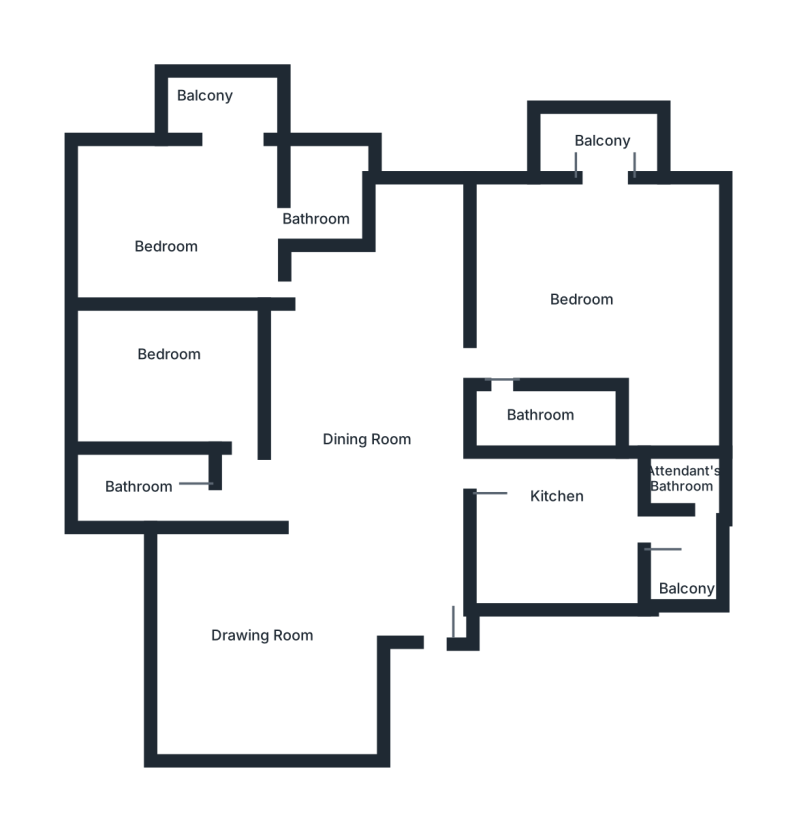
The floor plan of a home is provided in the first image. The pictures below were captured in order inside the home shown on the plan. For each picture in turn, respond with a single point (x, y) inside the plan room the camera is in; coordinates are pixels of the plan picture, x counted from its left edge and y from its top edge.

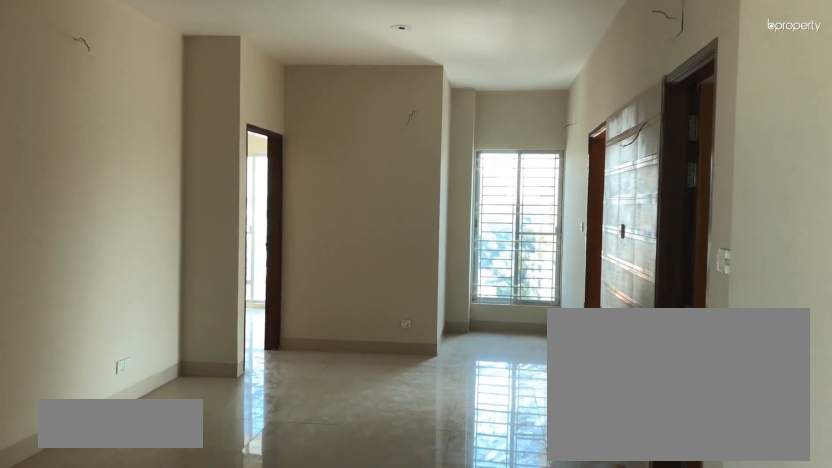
(369, 535)
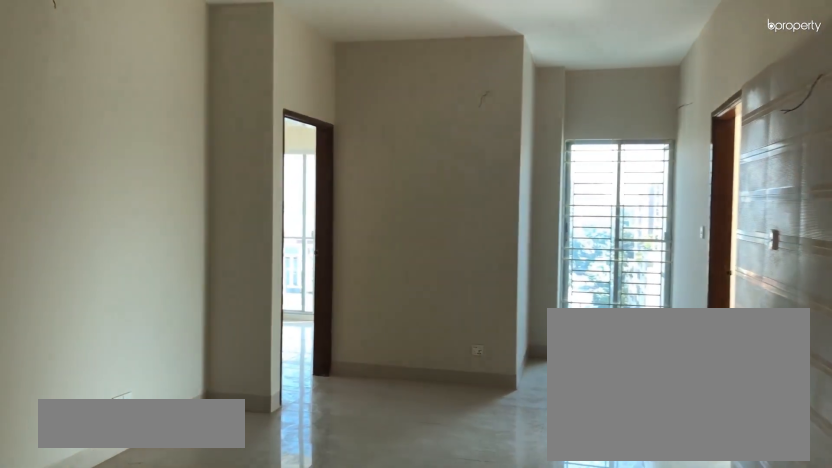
(369, 535)
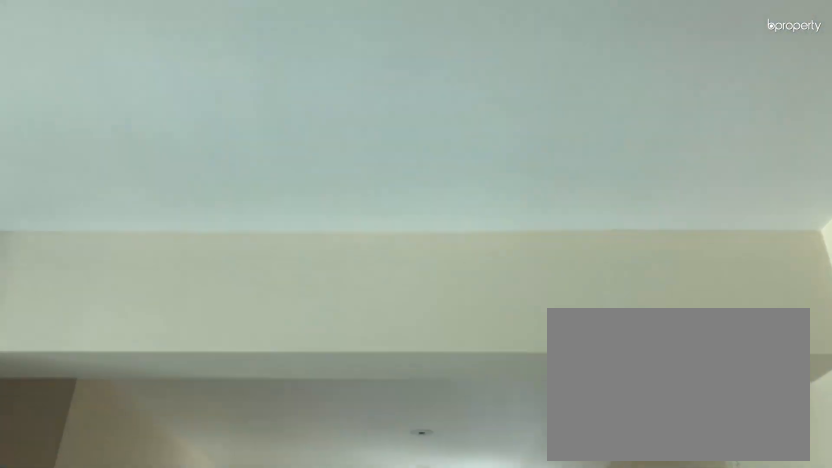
(349, 548)
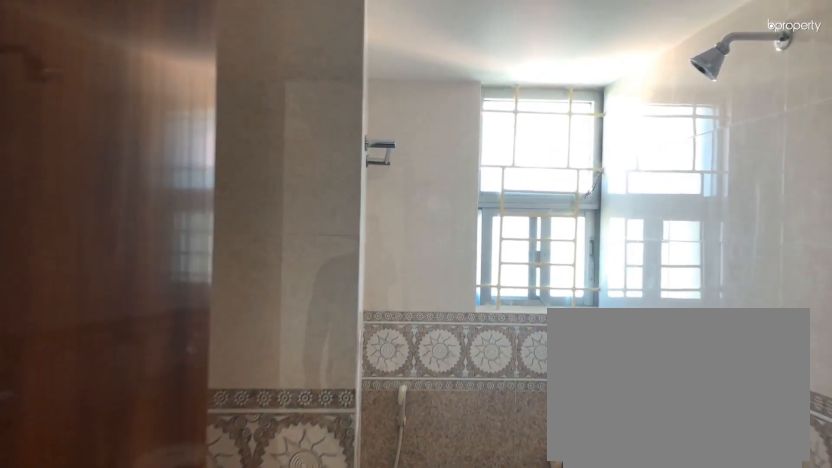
(176, 485)
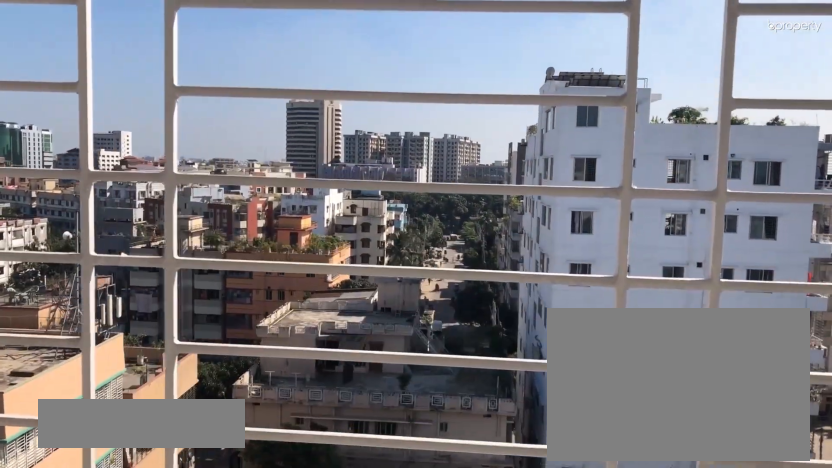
(604, 148)
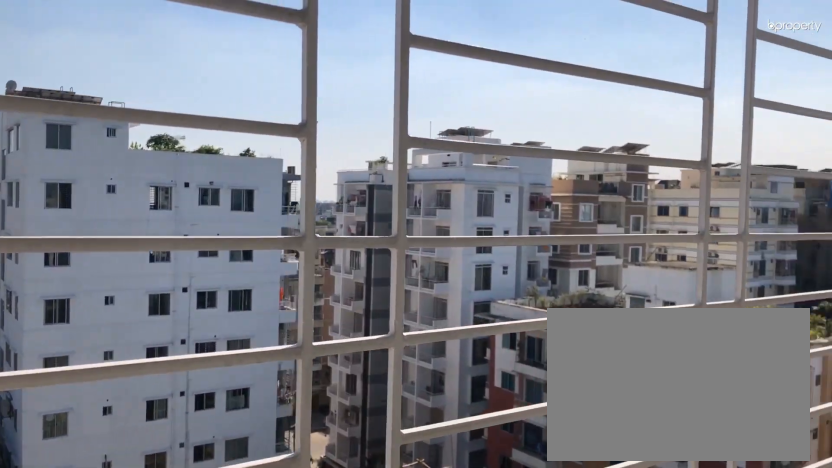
(604, 148)
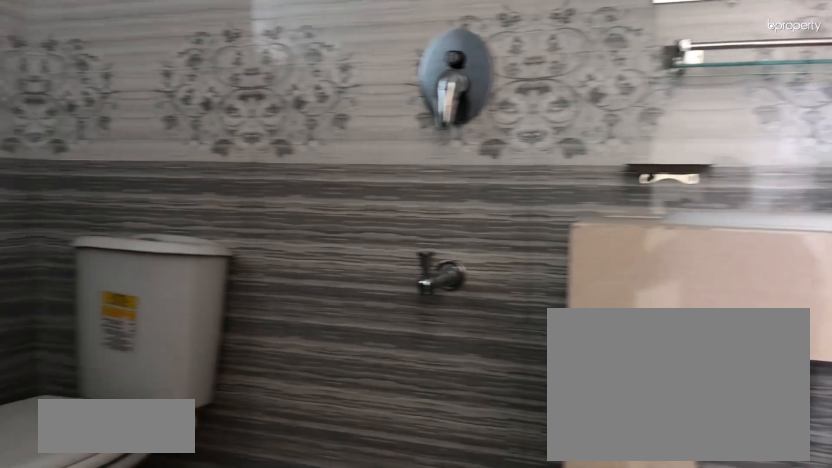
(544, 417)
